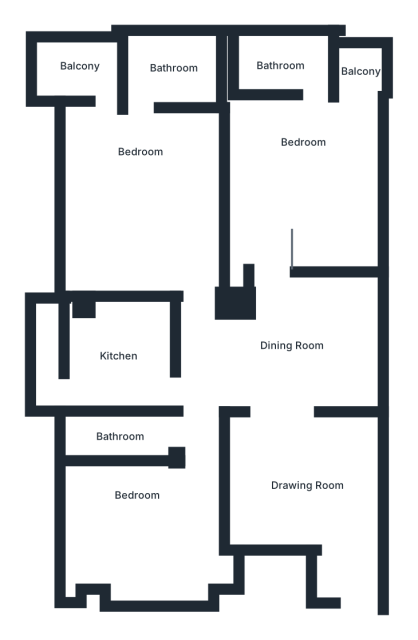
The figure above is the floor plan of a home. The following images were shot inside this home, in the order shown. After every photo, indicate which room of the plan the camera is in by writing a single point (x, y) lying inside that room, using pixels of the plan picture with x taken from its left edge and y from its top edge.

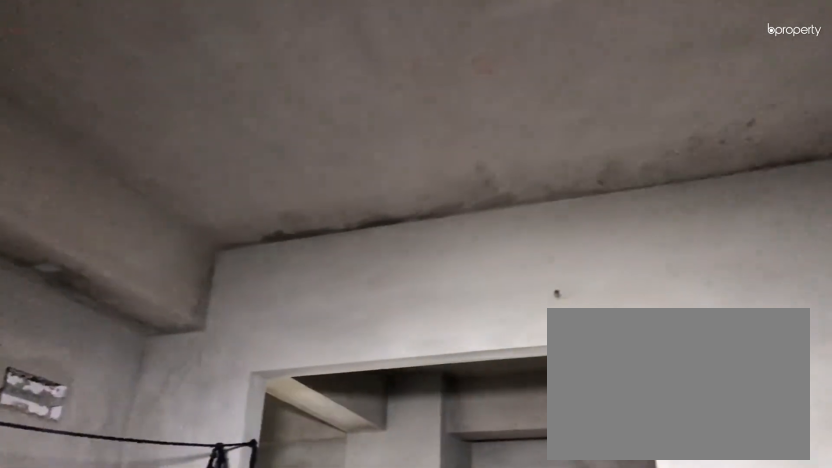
(307, 486)
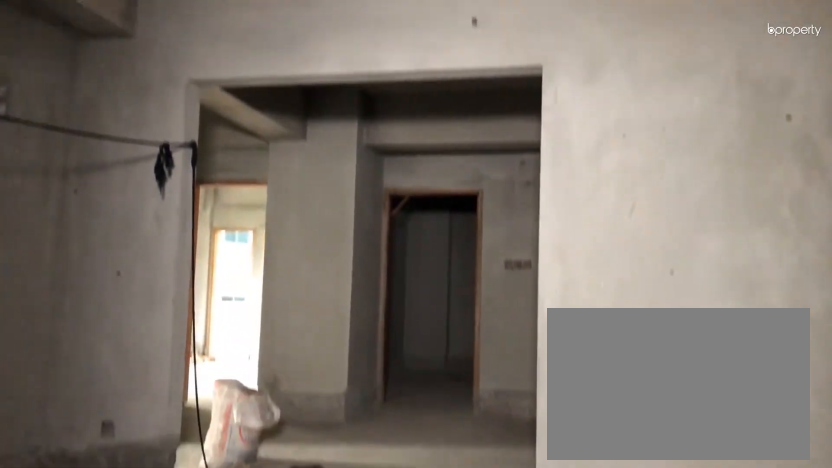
(307, 486)
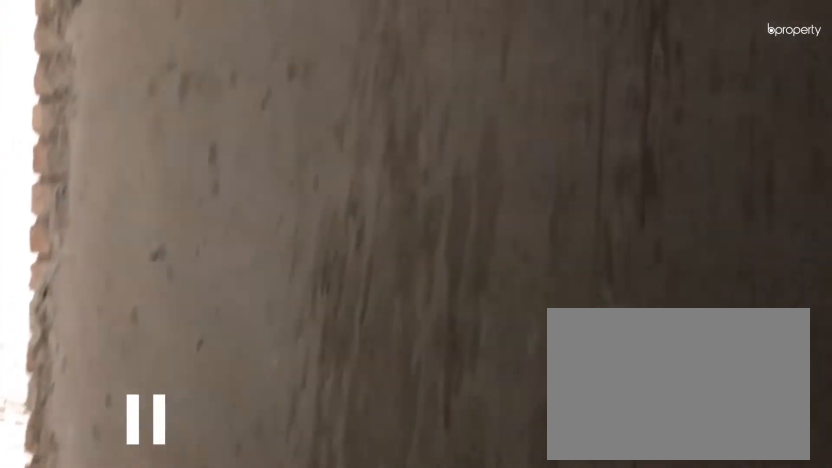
(356, 74)
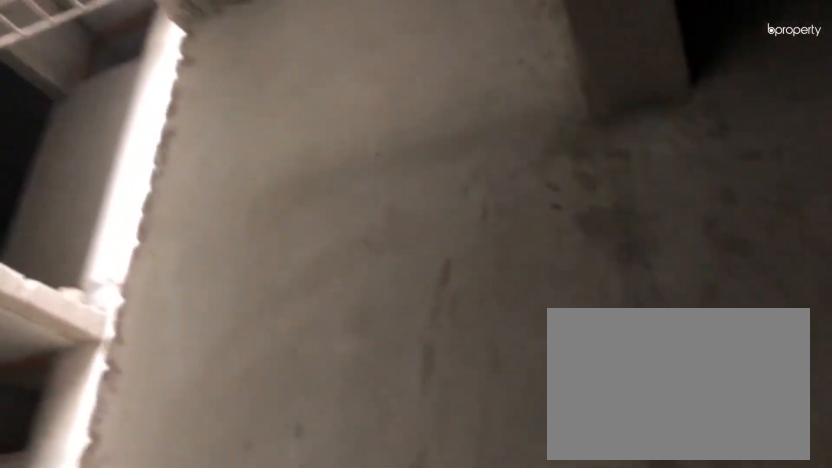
(356, 74)
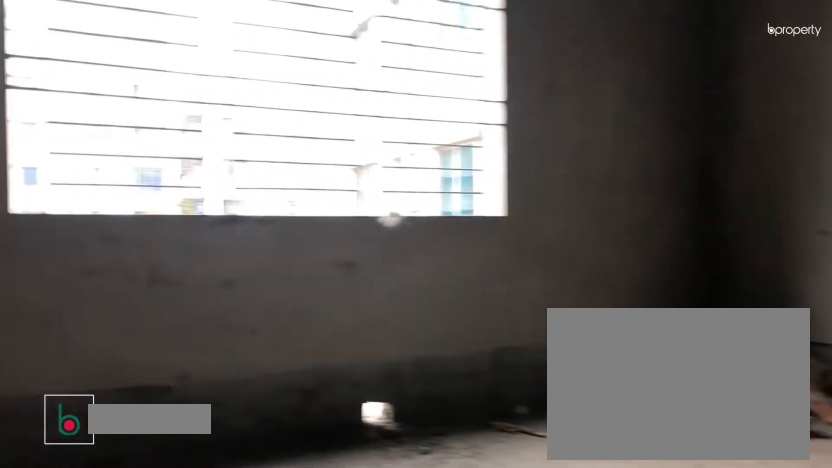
(142, 208)
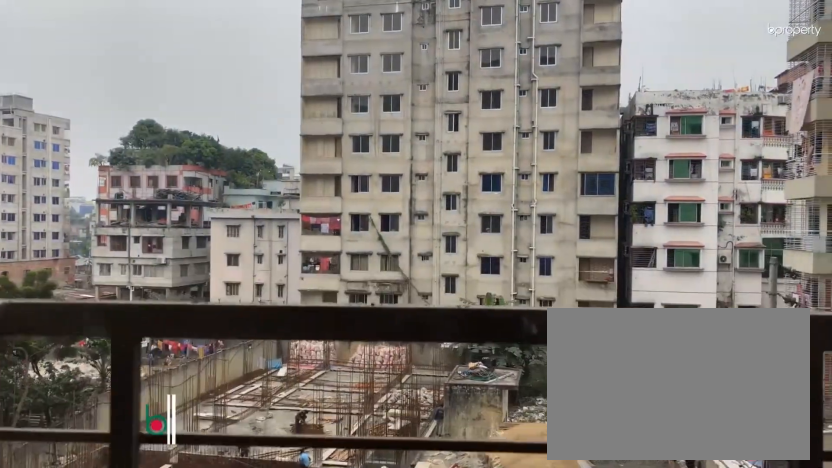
(44, 351)
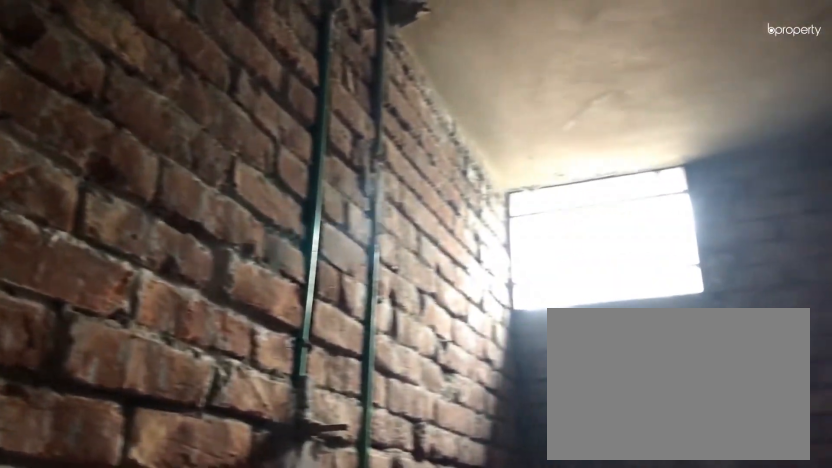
(124, 437)
